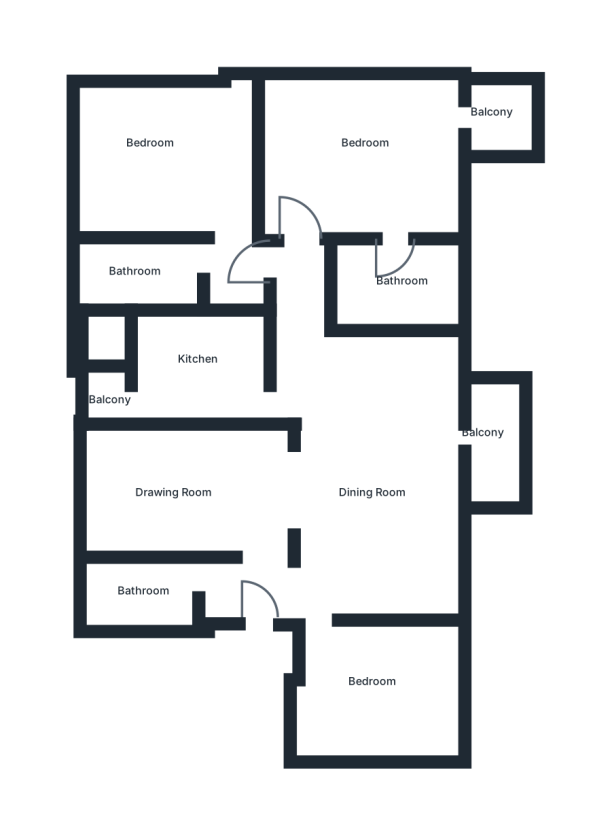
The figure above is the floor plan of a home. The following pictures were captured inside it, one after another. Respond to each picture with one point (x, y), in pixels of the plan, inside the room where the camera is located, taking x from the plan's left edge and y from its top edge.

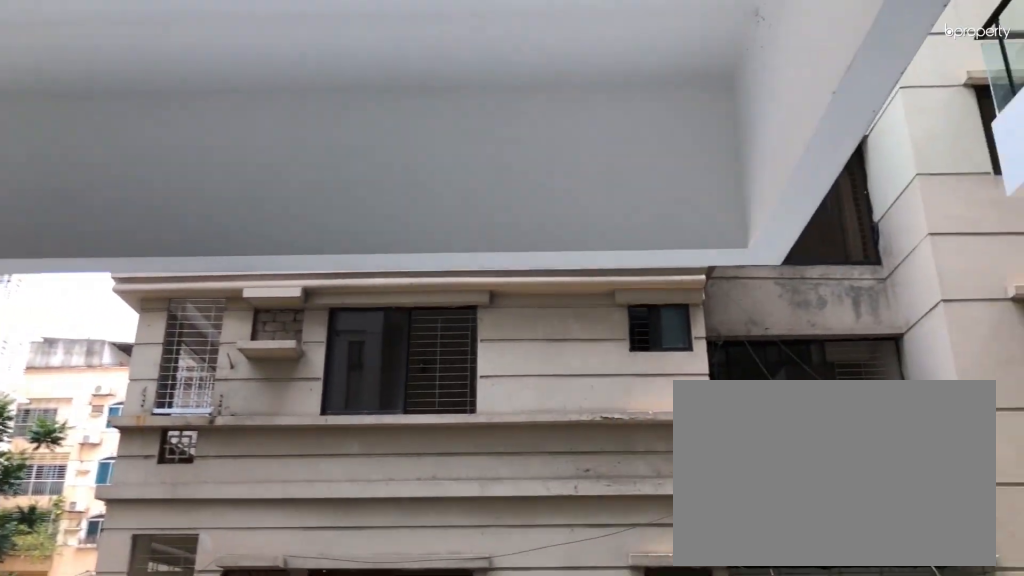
(494, 430)
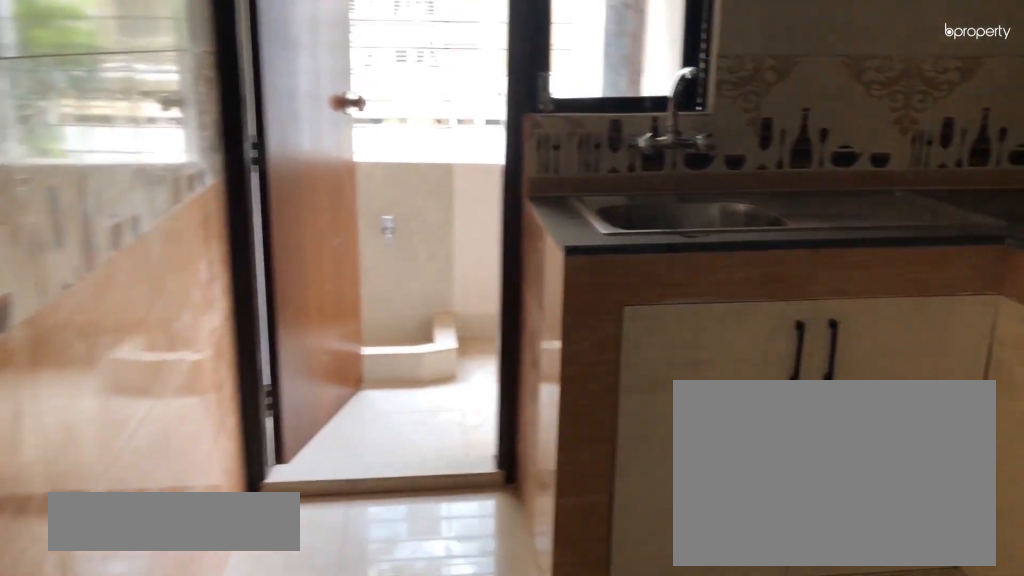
(205, 371)
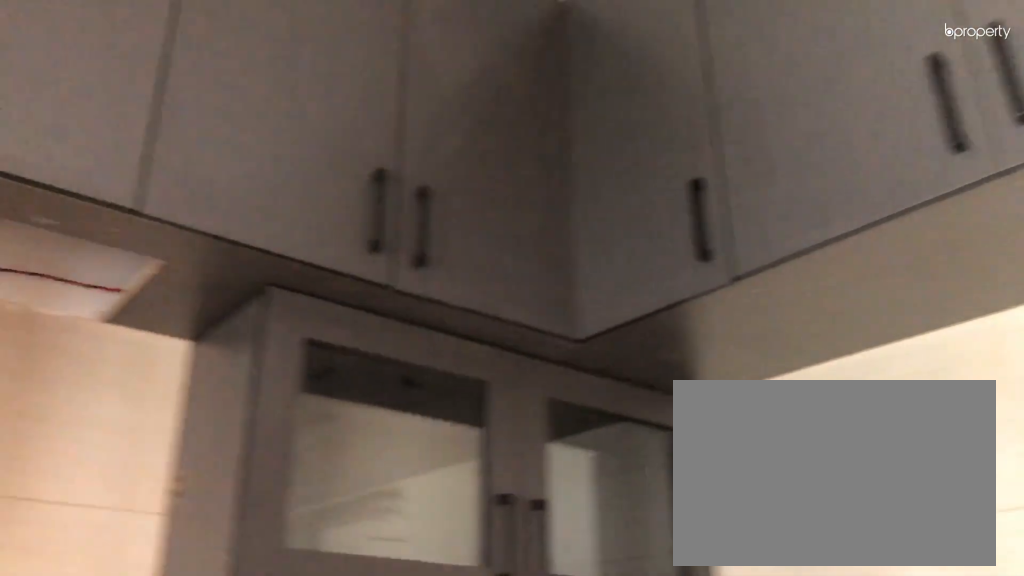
(217, 381)
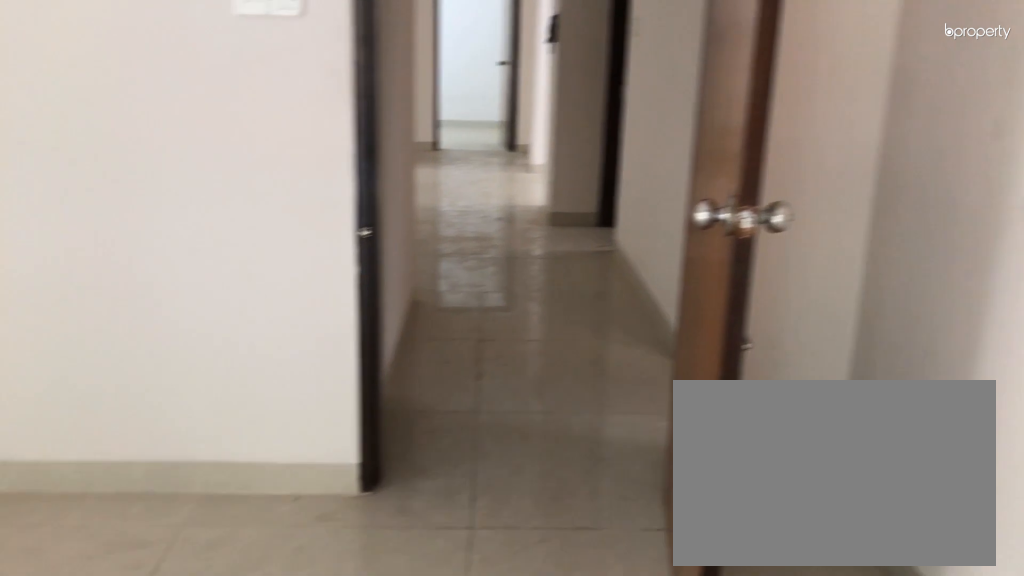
(375, 145)
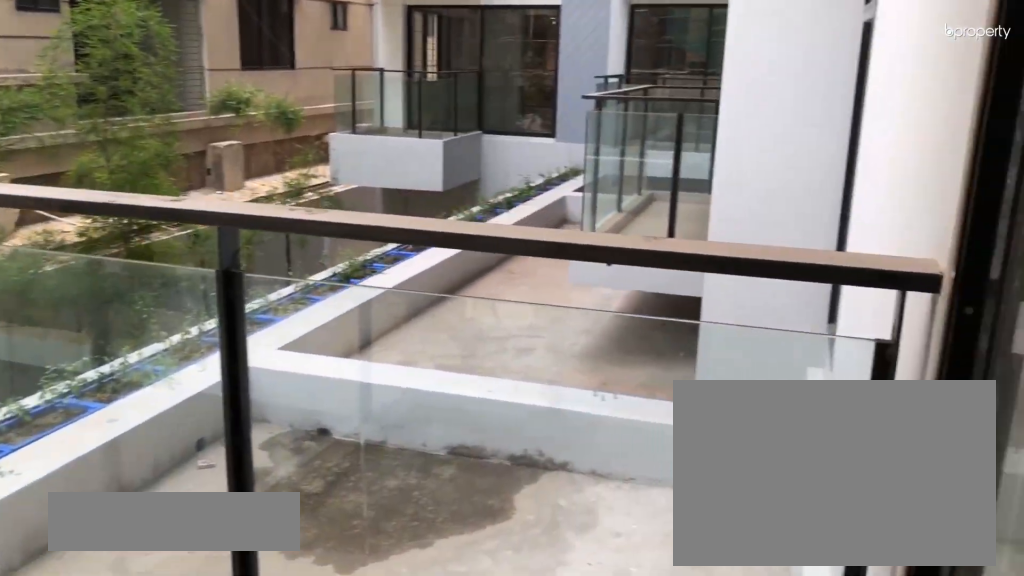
(496, 121)
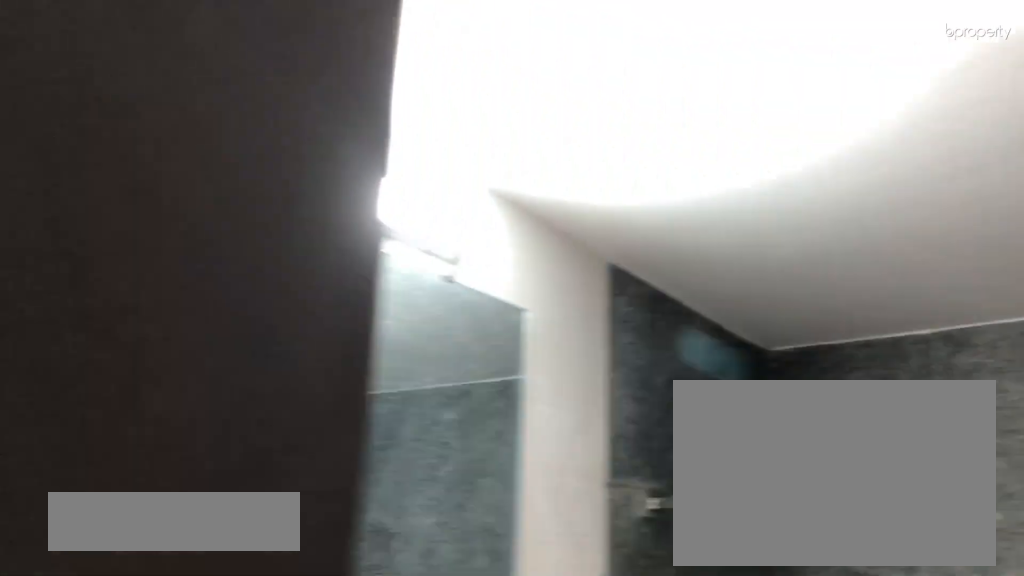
(395, 282)
